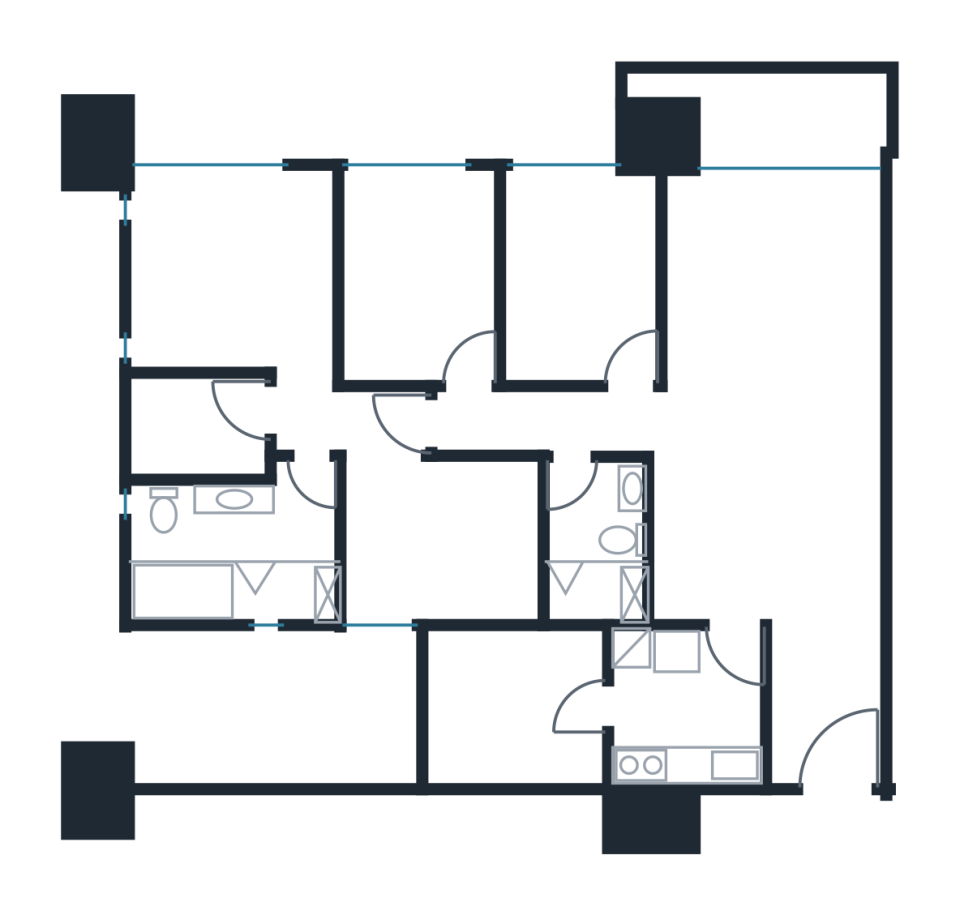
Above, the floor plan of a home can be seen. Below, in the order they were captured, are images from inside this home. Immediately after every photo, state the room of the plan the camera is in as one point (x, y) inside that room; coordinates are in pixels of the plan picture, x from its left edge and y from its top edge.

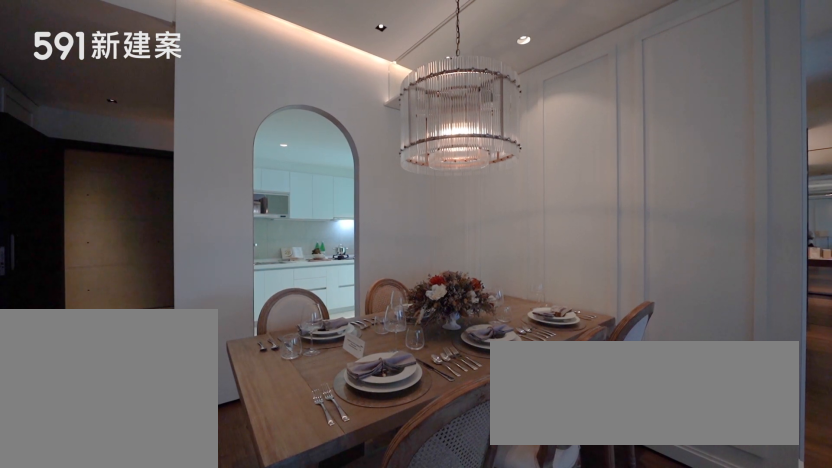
(763, 540)
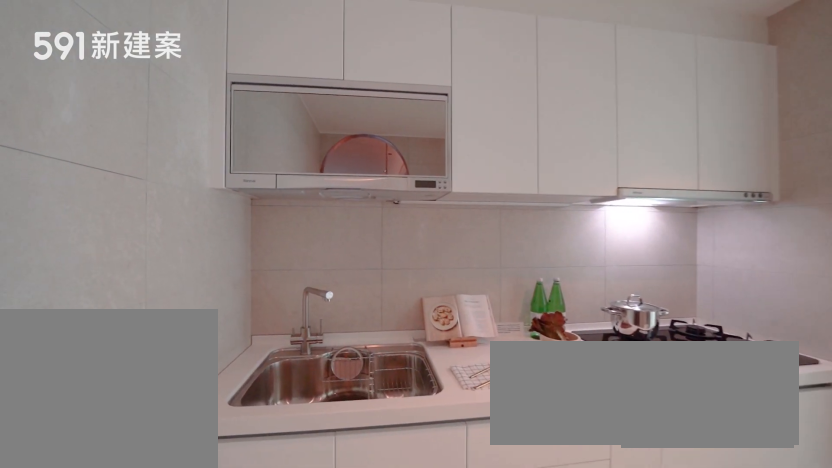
(683, 709)
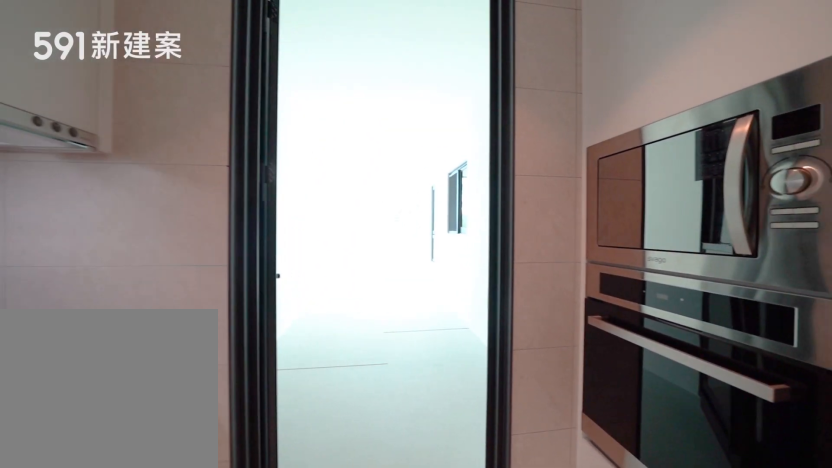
(683, 709)
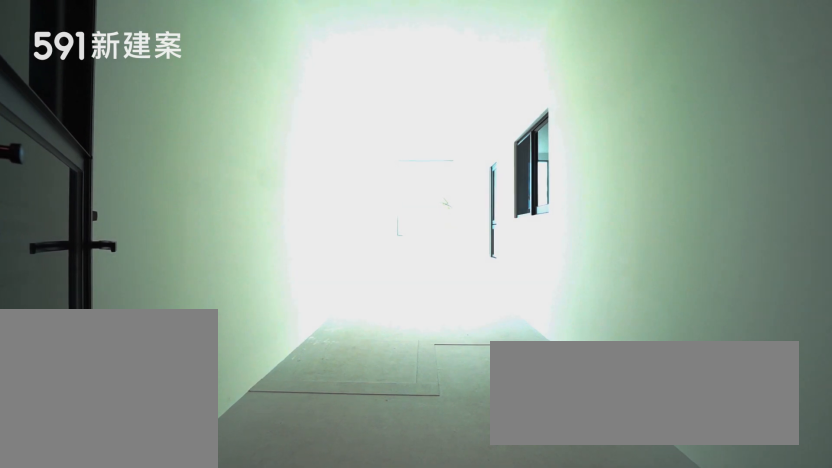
(519, 700)
